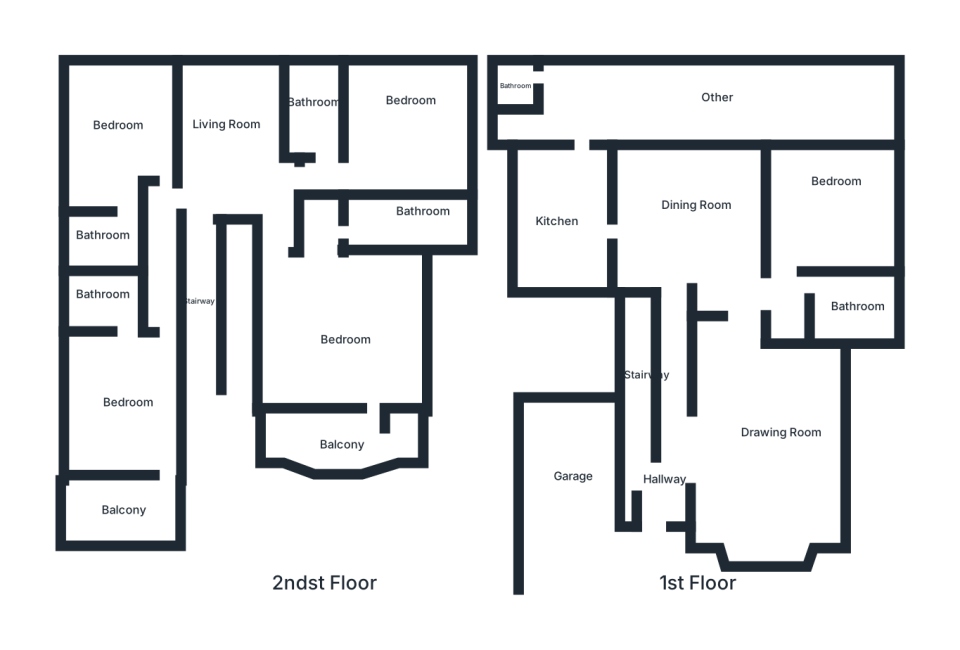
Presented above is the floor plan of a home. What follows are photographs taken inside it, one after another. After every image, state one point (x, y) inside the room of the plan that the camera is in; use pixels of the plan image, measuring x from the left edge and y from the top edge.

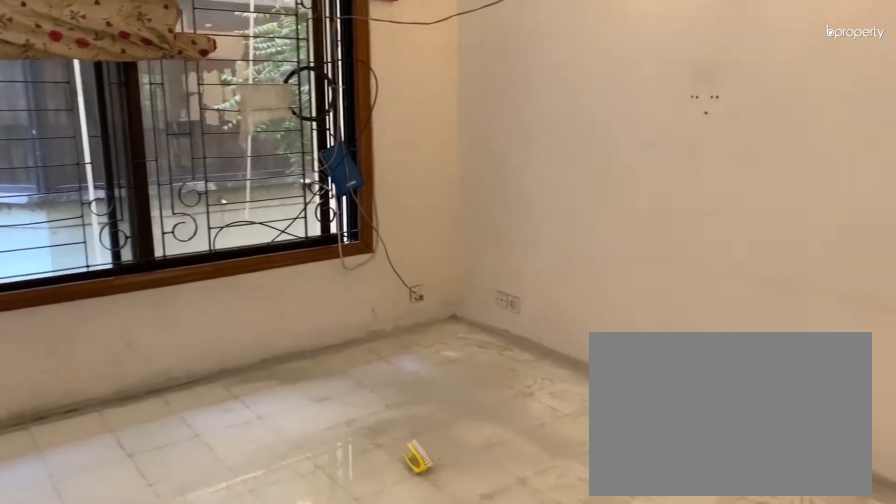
(227, 125)
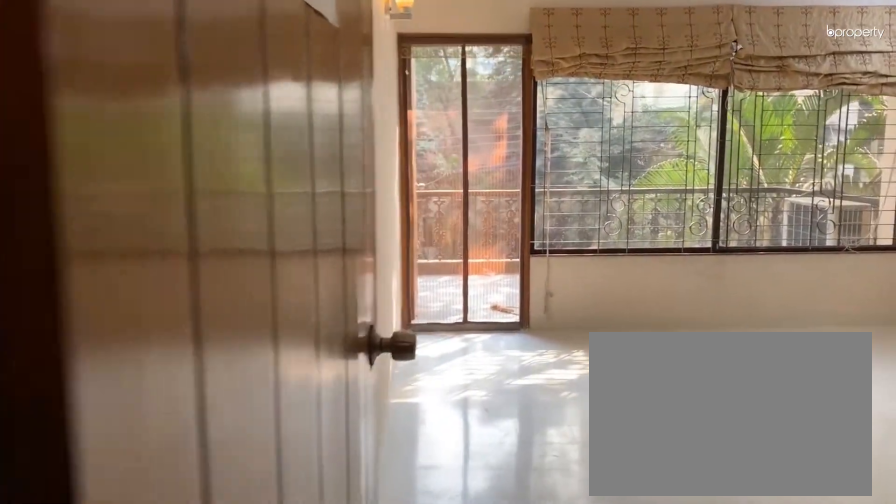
(122, 408)
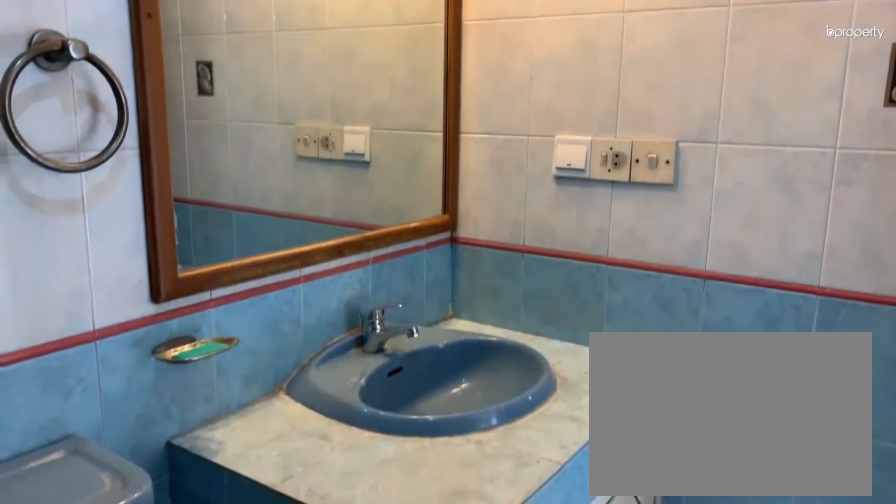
(101, 296)
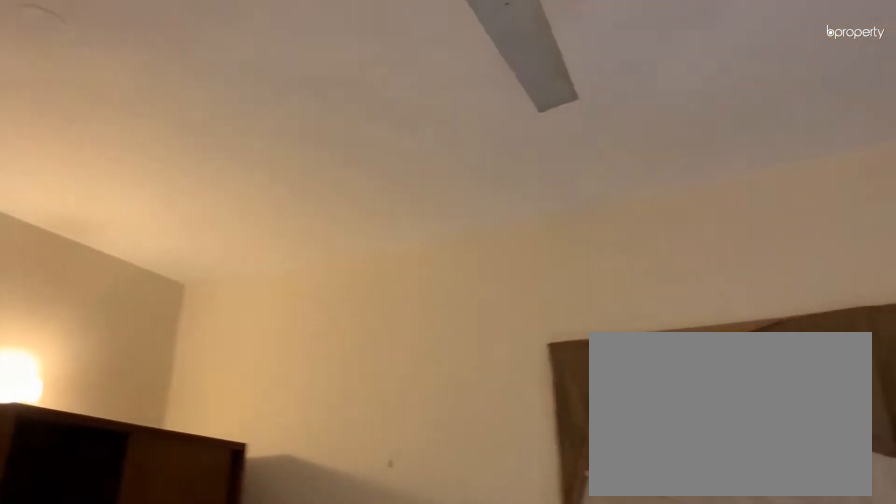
(116, 126)
